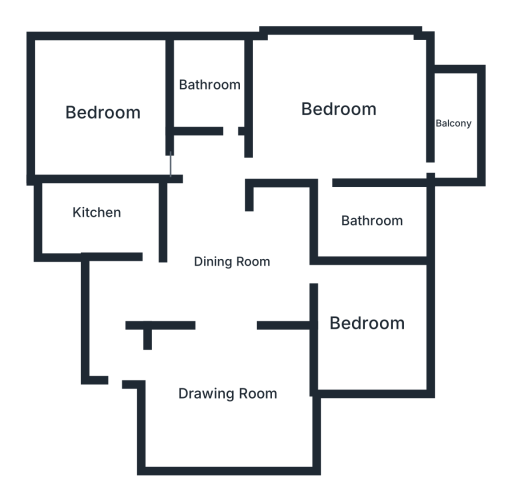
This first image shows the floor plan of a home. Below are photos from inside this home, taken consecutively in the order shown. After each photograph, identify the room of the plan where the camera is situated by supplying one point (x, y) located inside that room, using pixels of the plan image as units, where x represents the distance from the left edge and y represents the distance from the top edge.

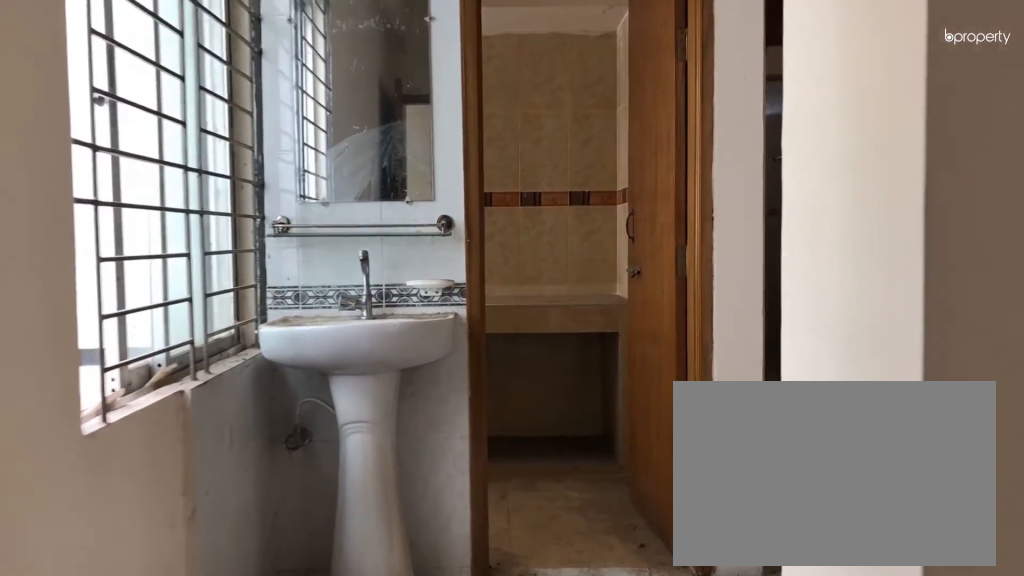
(118, 308)
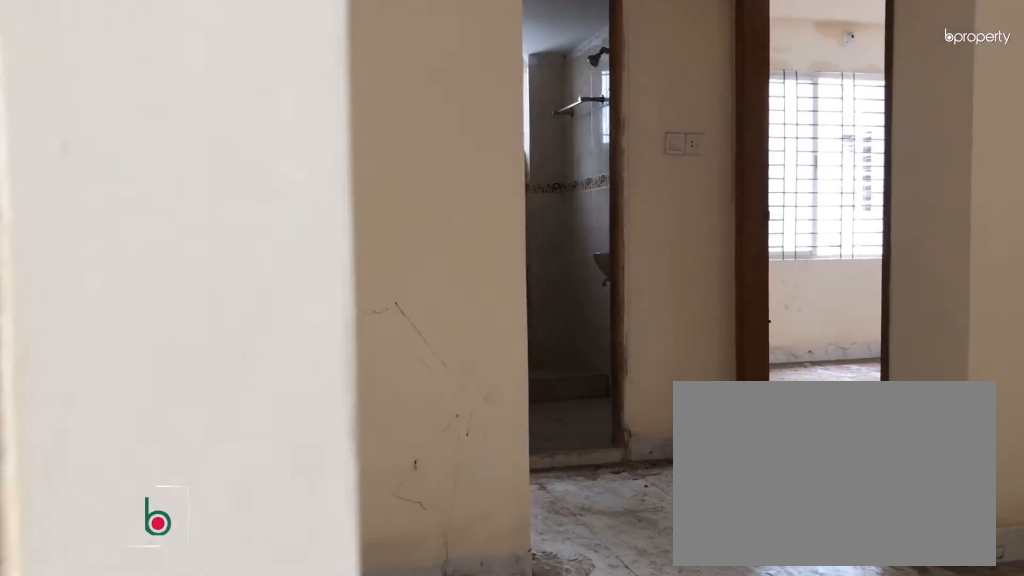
(229, 264)
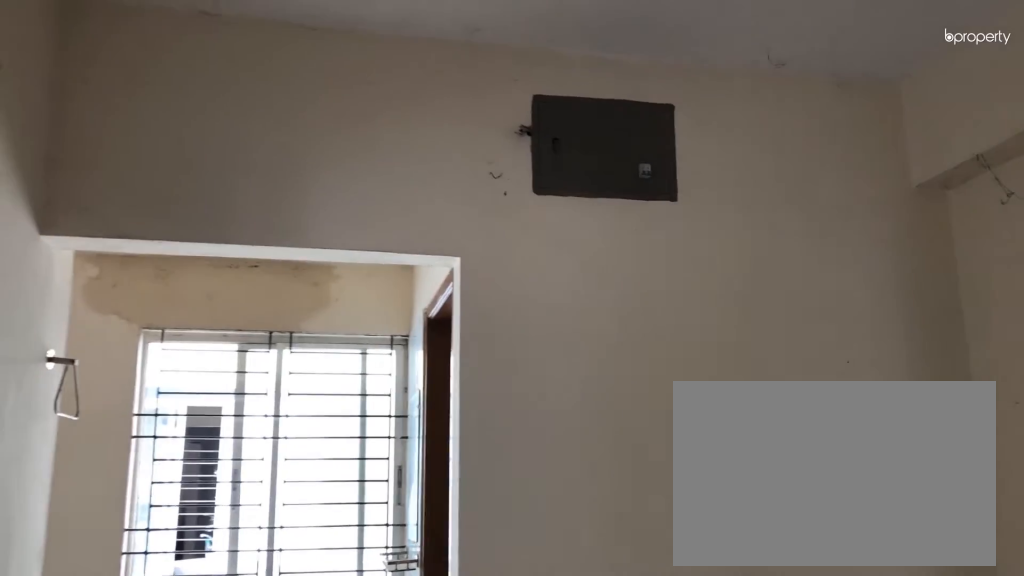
(232, 262)
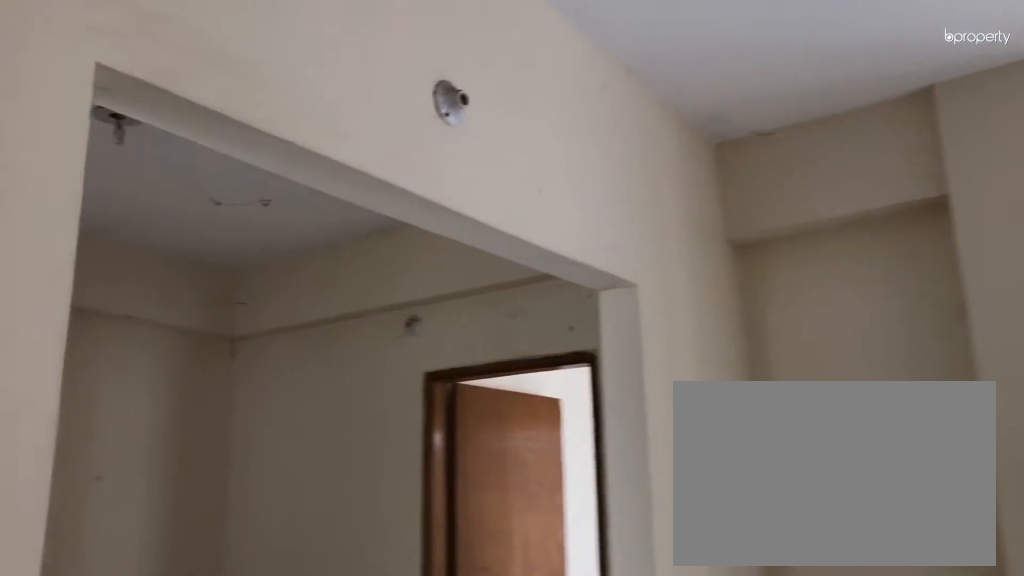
(236, 402)
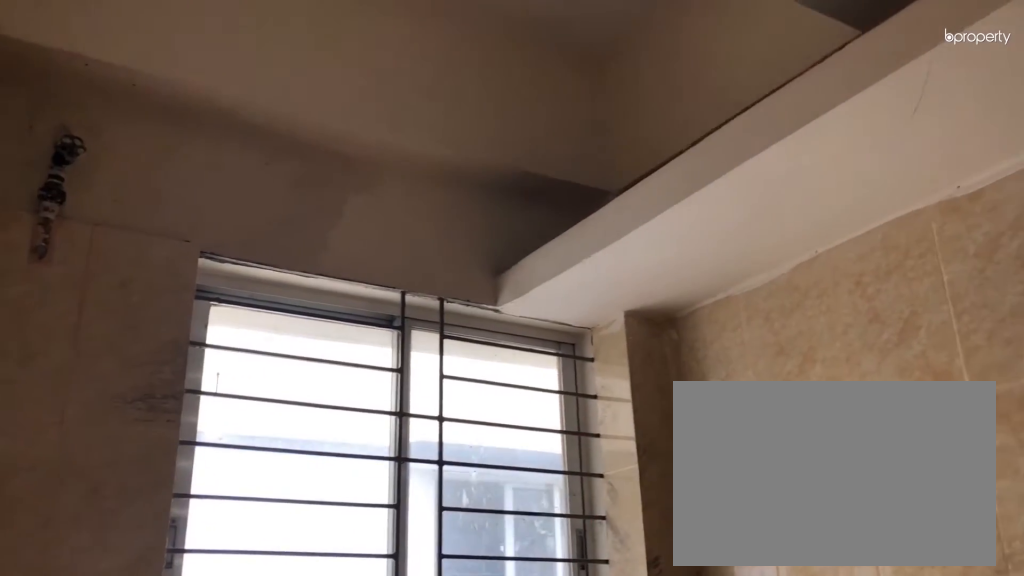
(97, 213)
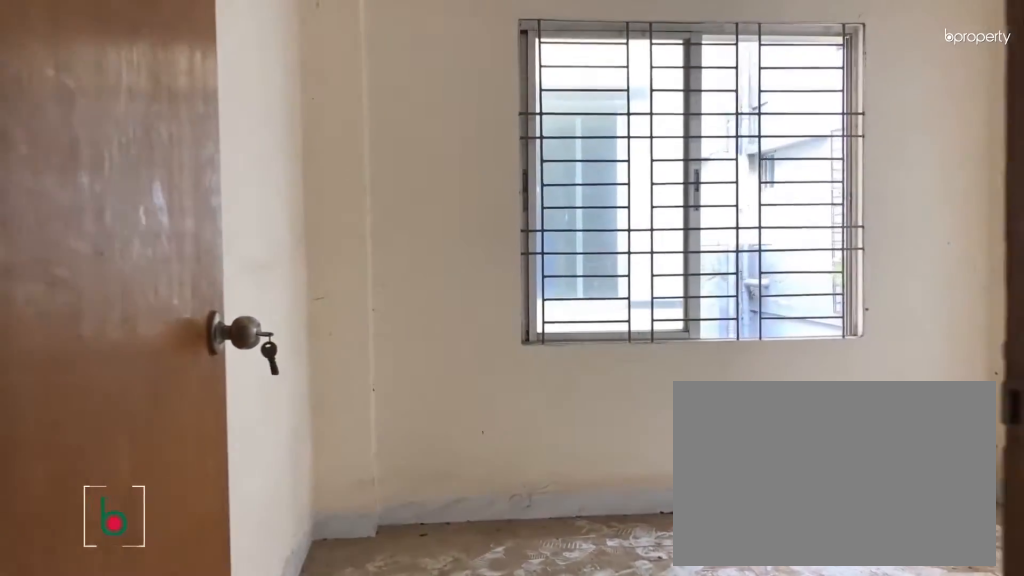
(100, 114)
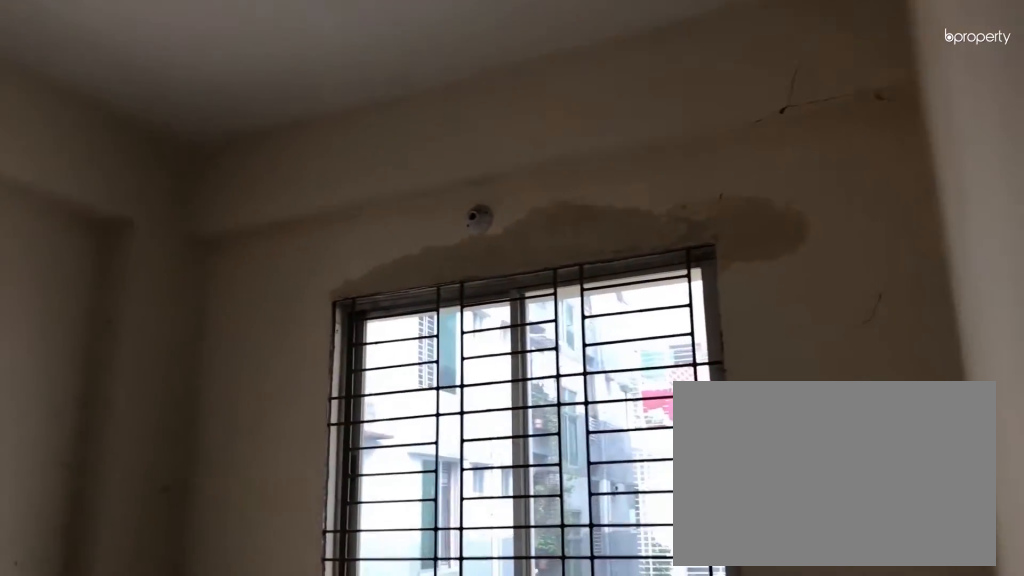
(100, 113)
